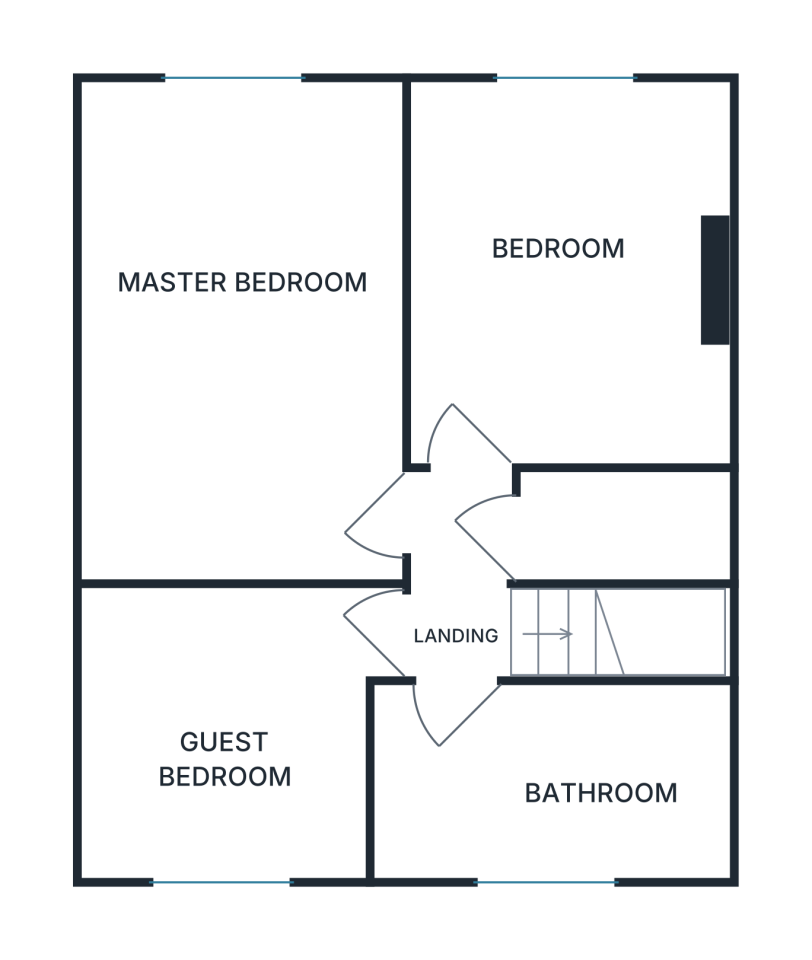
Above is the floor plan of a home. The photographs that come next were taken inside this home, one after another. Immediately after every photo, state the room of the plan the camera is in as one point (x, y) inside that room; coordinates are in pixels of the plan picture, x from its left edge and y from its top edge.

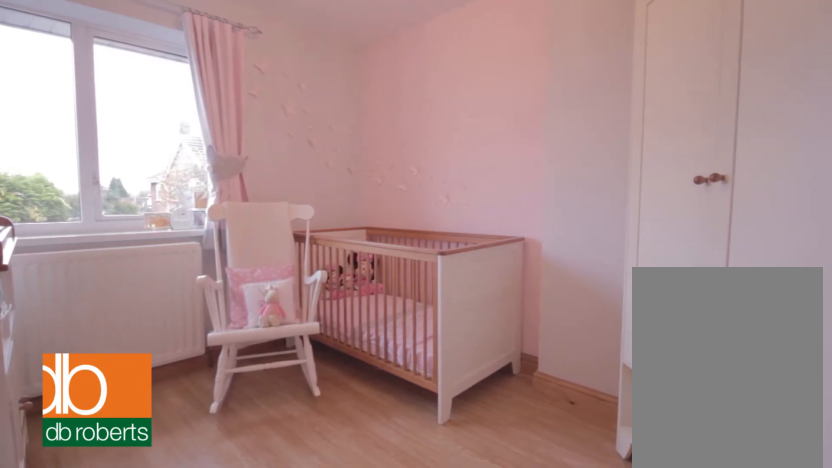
(565, 277)
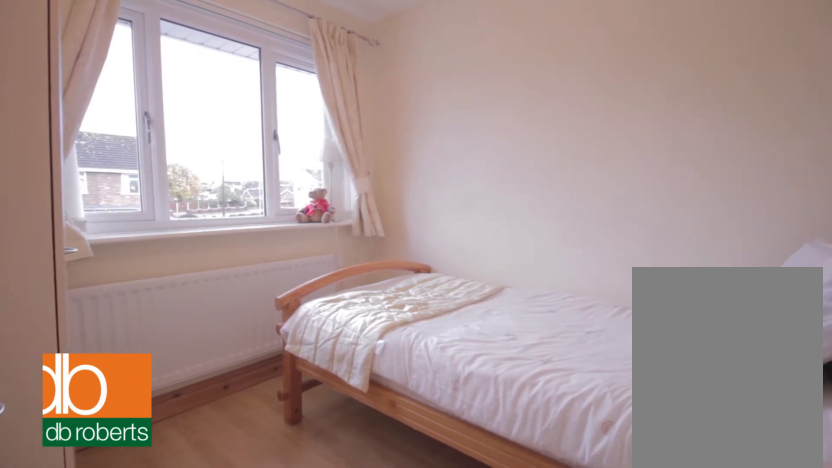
(232, 725)
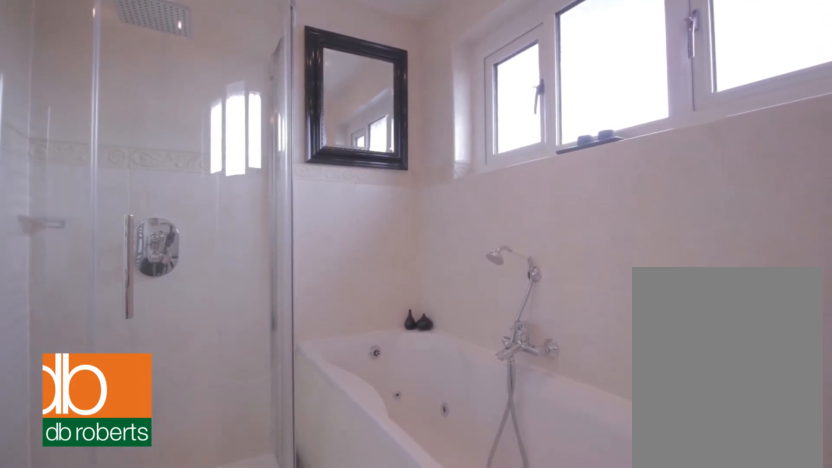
(549, 779)
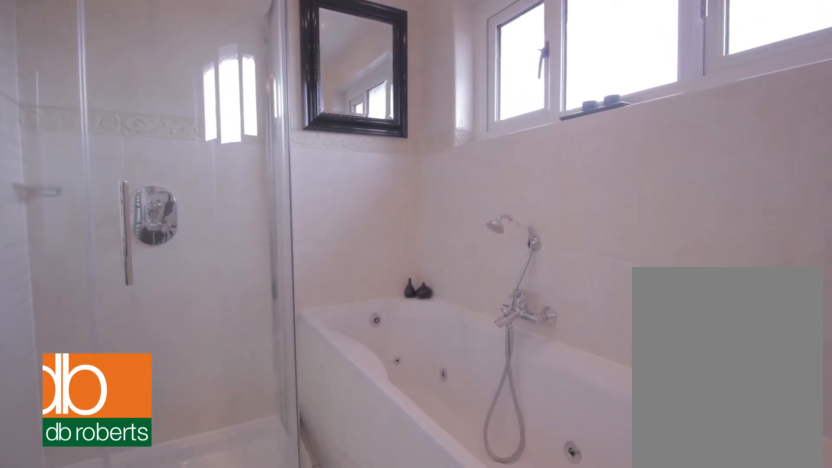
(549, 779)
